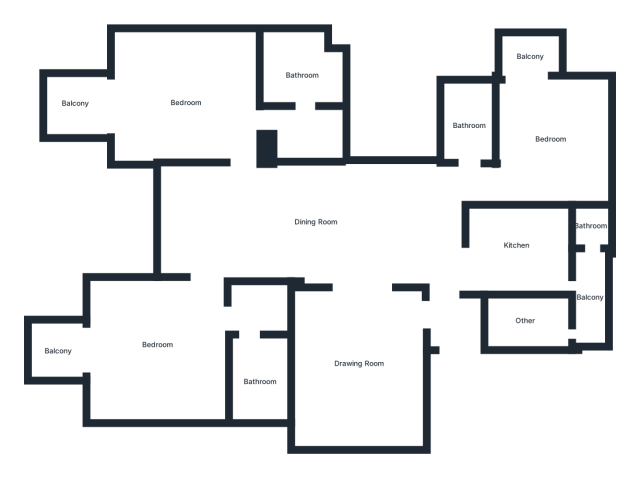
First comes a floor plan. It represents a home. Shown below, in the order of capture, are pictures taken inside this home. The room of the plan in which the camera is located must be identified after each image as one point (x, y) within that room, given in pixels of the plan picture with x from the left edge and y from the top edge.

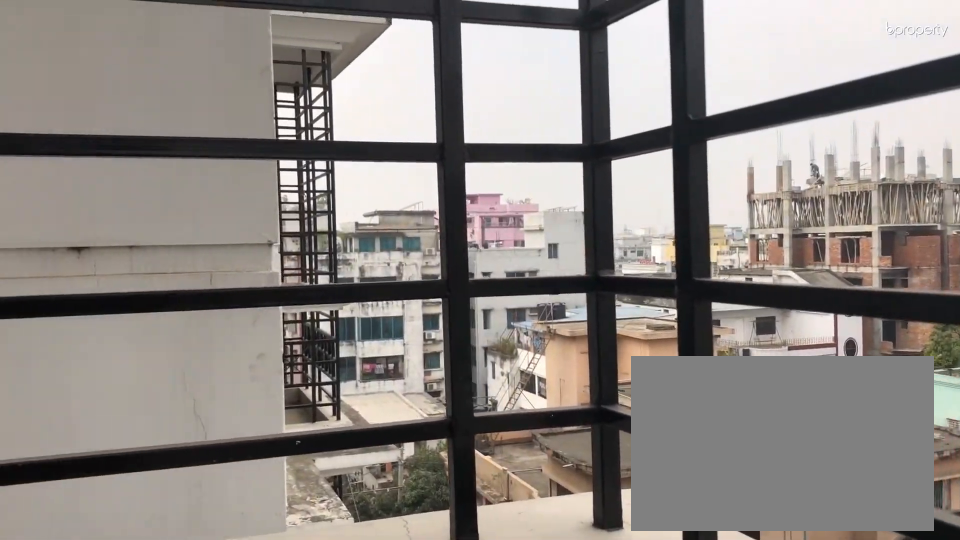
(77, 103)
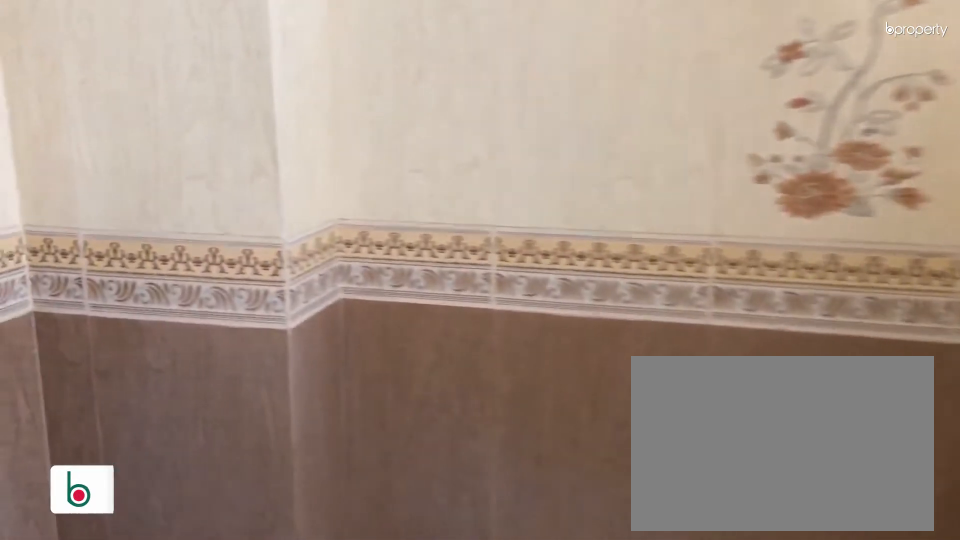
(301, 75)
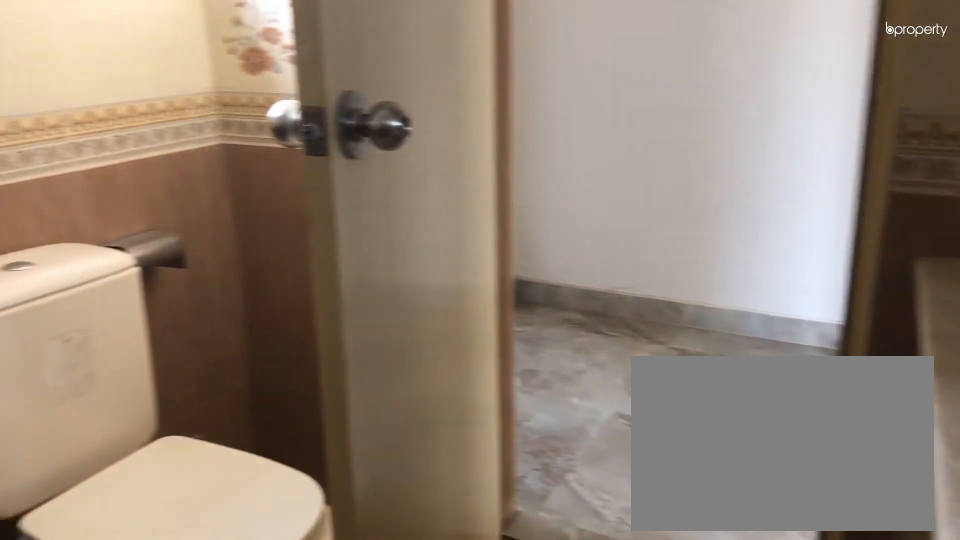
(301, 75)
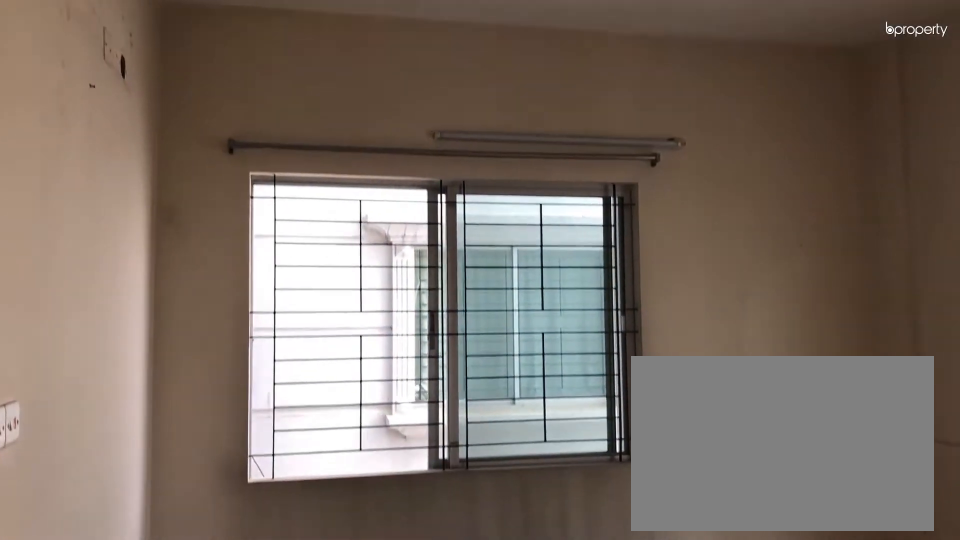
(157, 343)
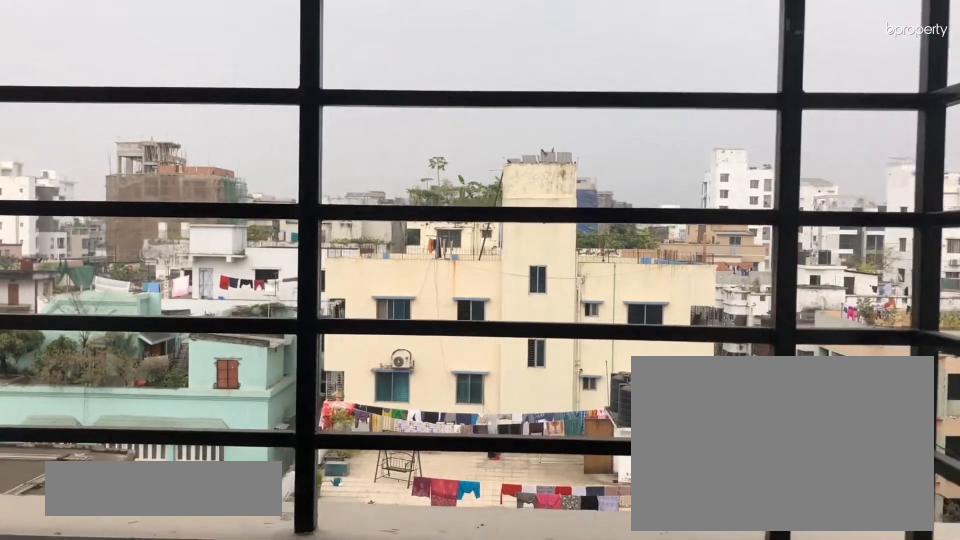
(57, 351)
